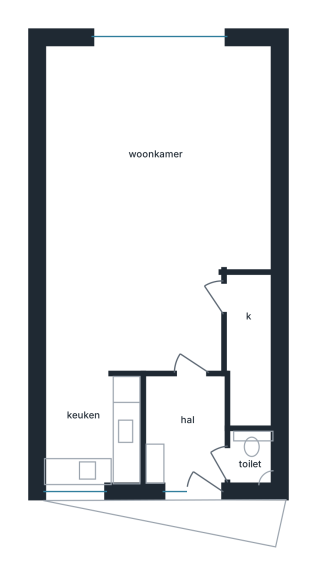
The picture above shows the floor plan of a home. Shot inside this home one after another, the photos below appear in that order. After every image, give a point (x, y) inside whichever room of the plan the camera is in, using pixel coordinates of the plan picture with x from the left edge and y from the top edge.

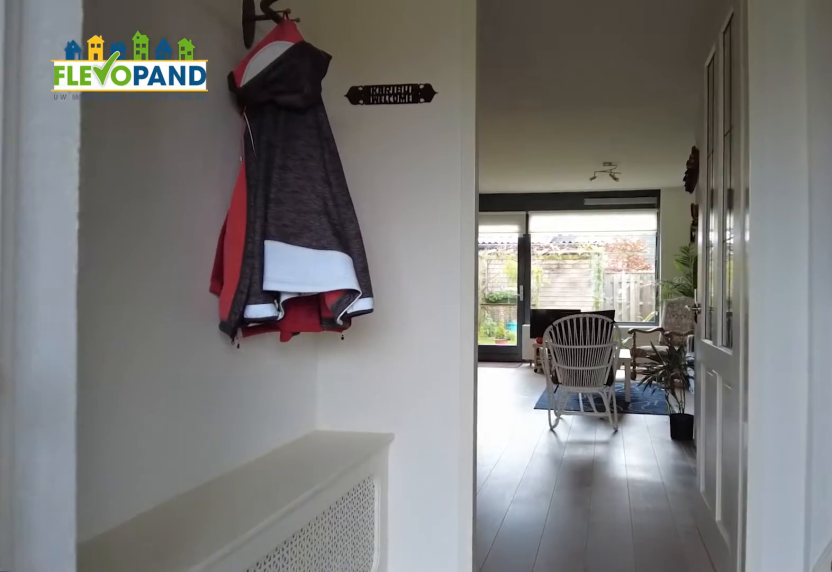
(190, 428)
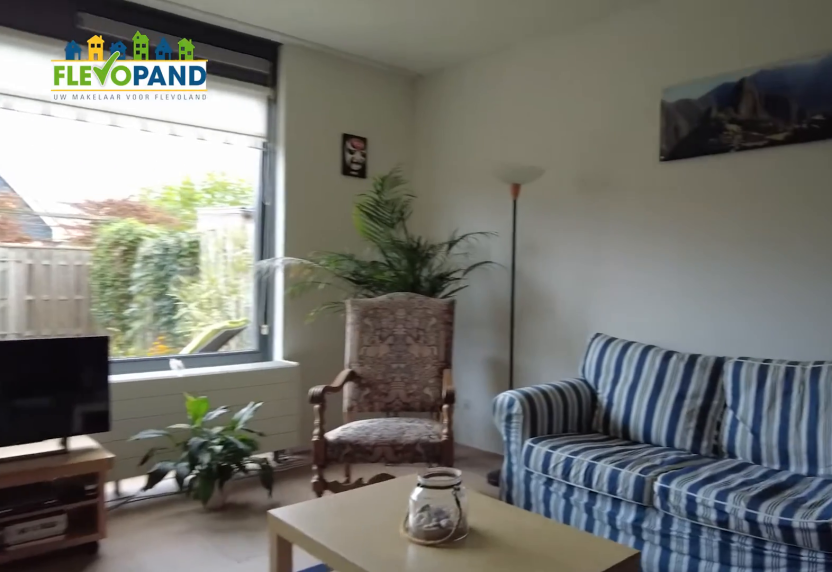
(178, 198)
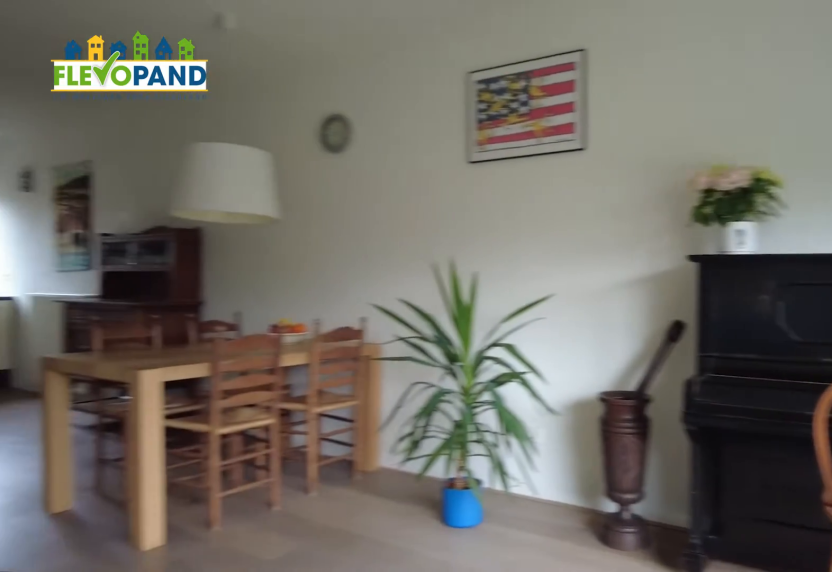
(178, 198)
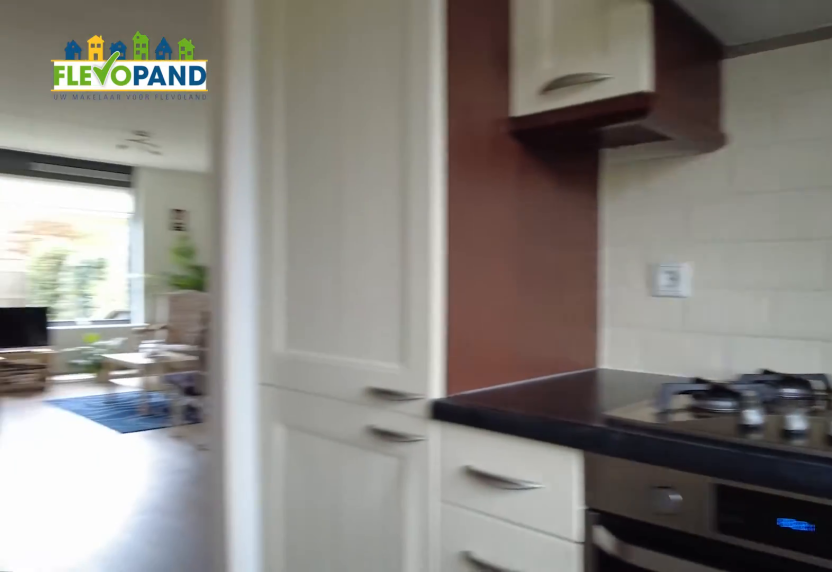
(90, 431)
